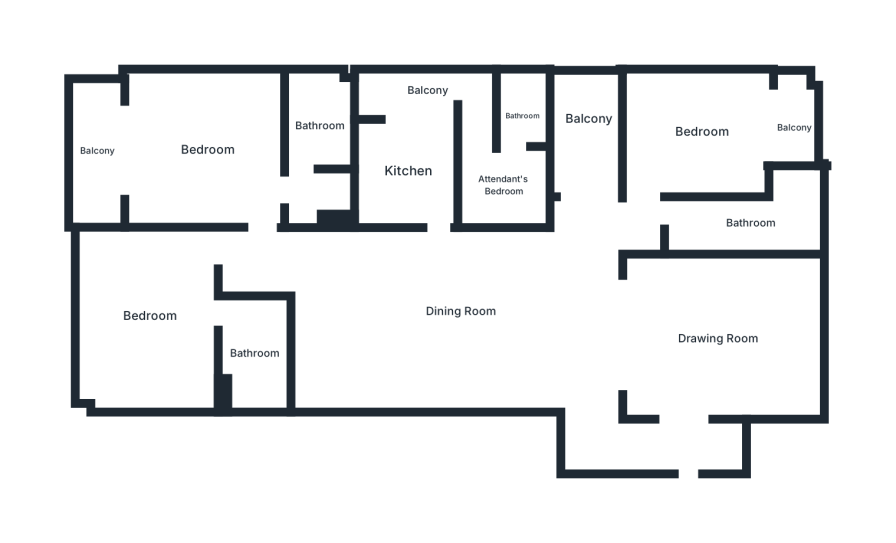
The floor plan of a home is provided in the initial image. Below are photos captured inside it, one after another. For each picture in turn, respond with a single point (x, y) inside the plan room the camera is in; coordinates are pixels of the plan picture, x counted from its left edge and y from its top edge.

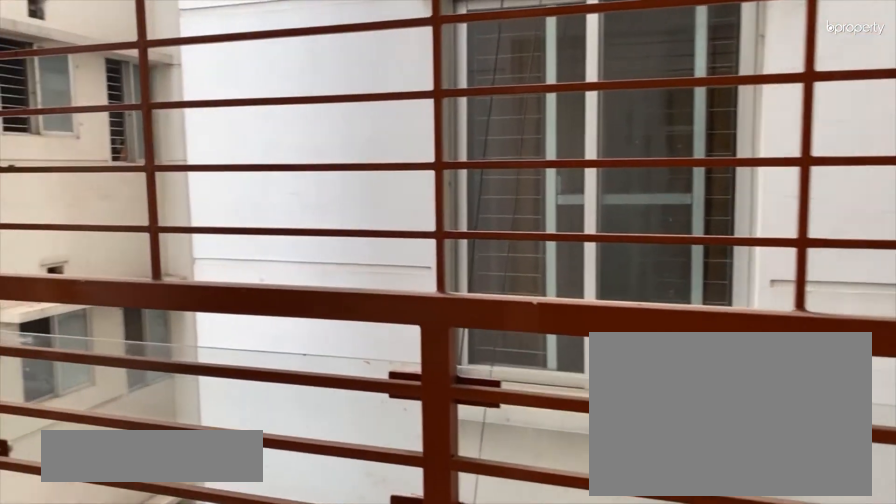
(793, 127)
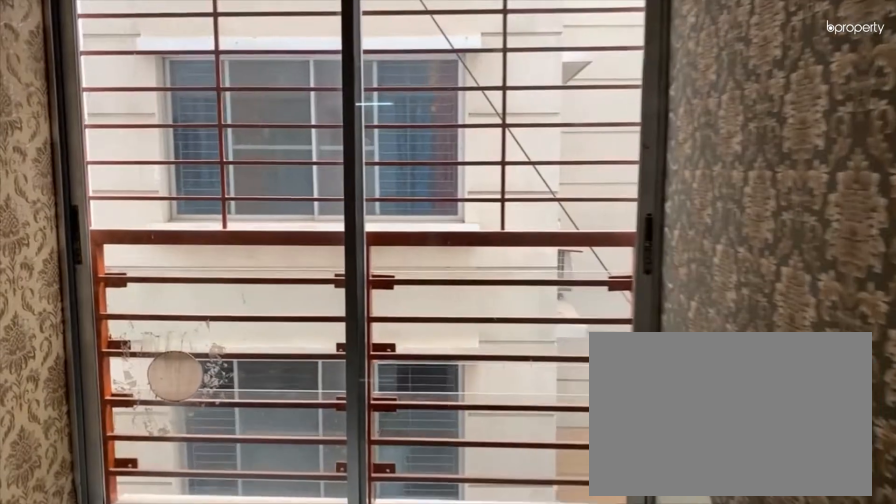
(589, 116)
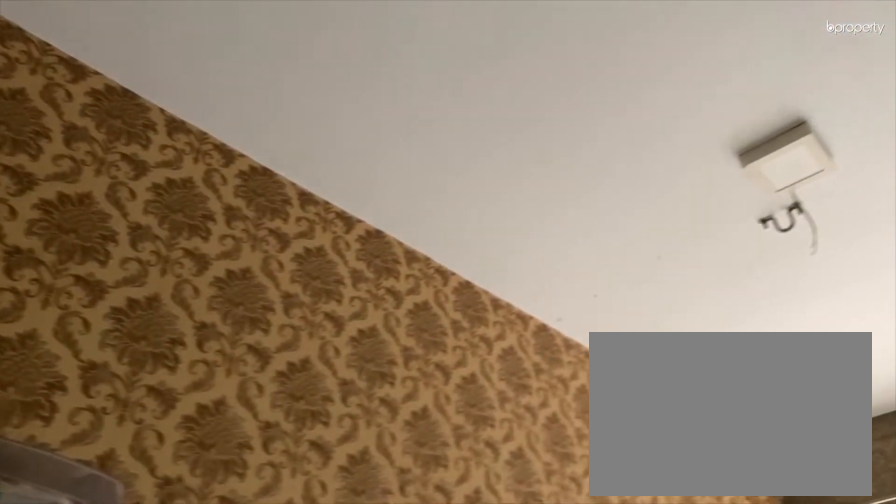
(589, 116)
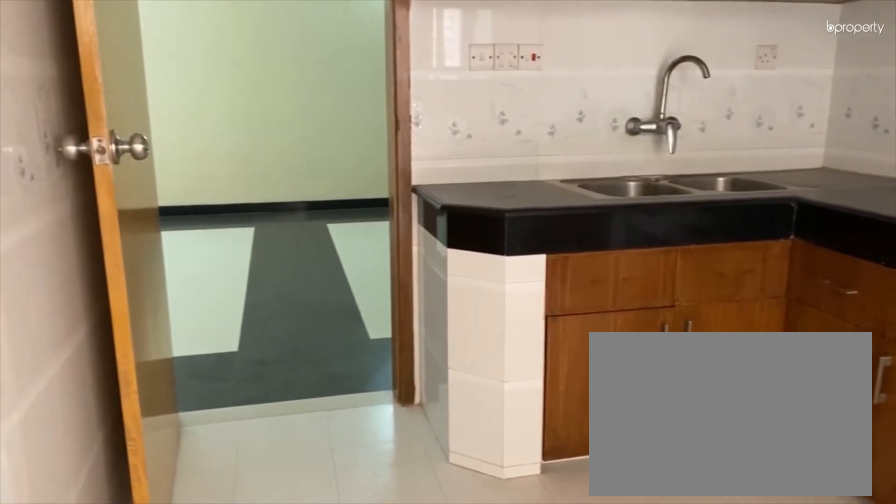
(406, 171)
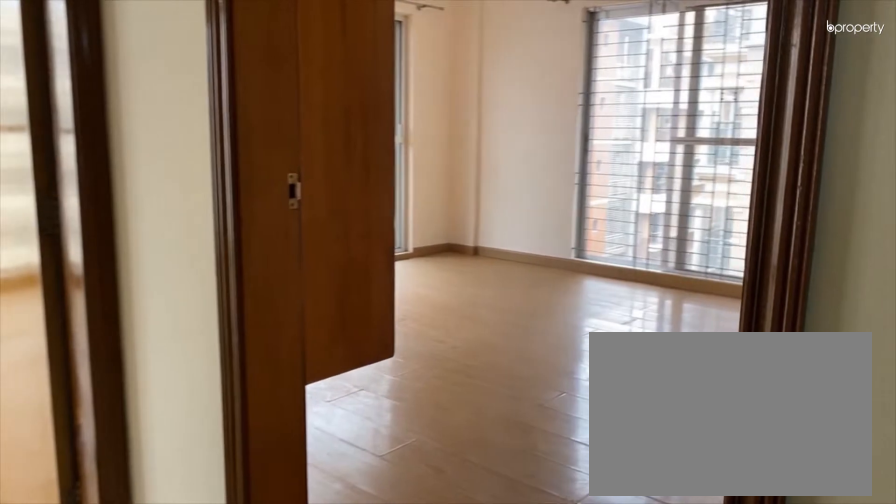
(276, 248)
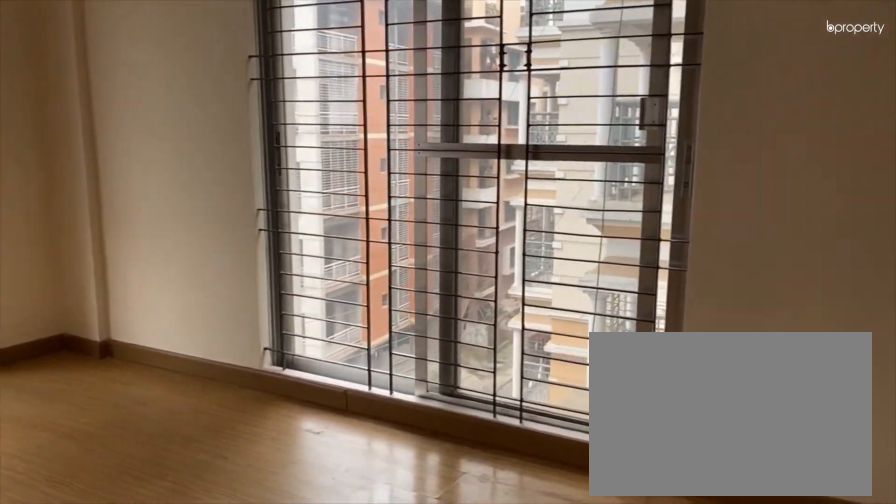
(208, 148)
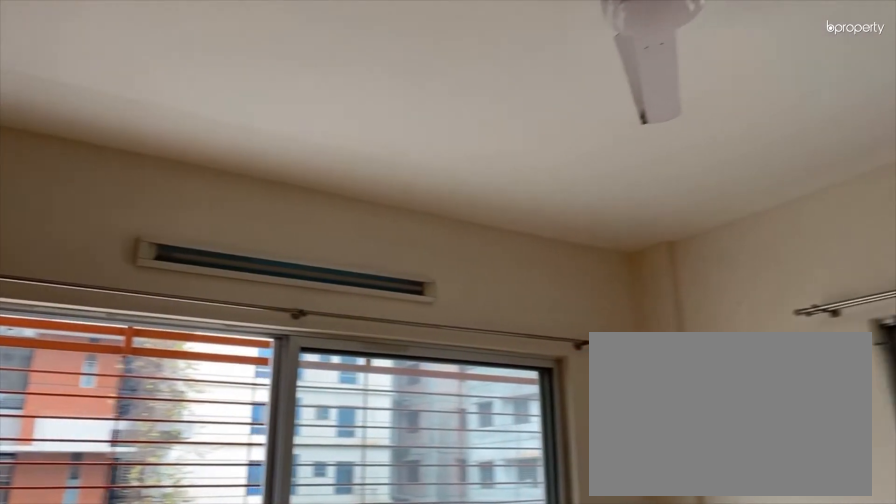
(207, 148)
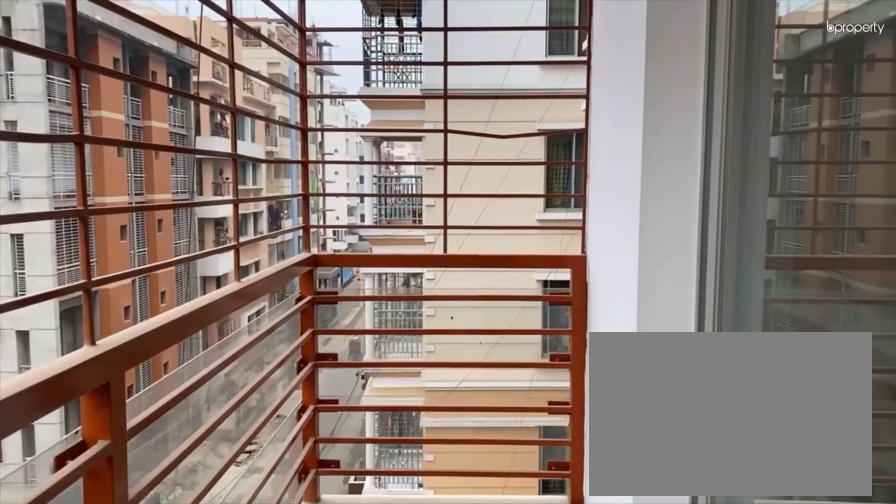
(95, 149)
